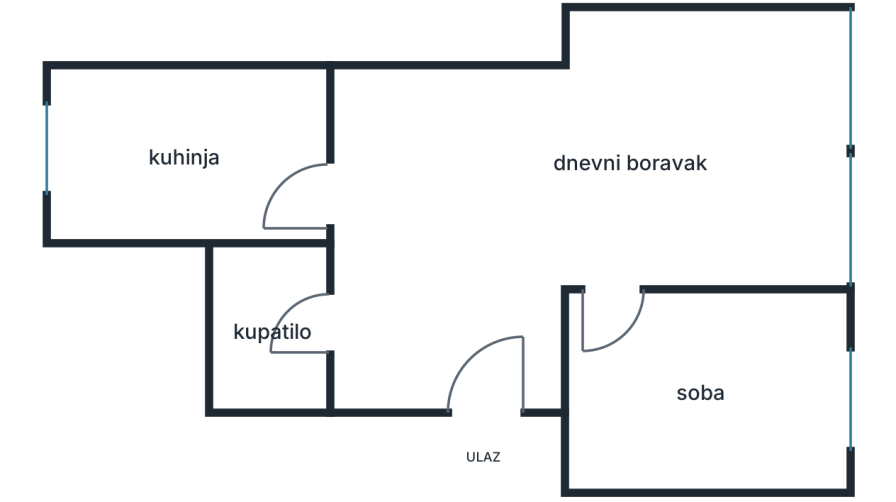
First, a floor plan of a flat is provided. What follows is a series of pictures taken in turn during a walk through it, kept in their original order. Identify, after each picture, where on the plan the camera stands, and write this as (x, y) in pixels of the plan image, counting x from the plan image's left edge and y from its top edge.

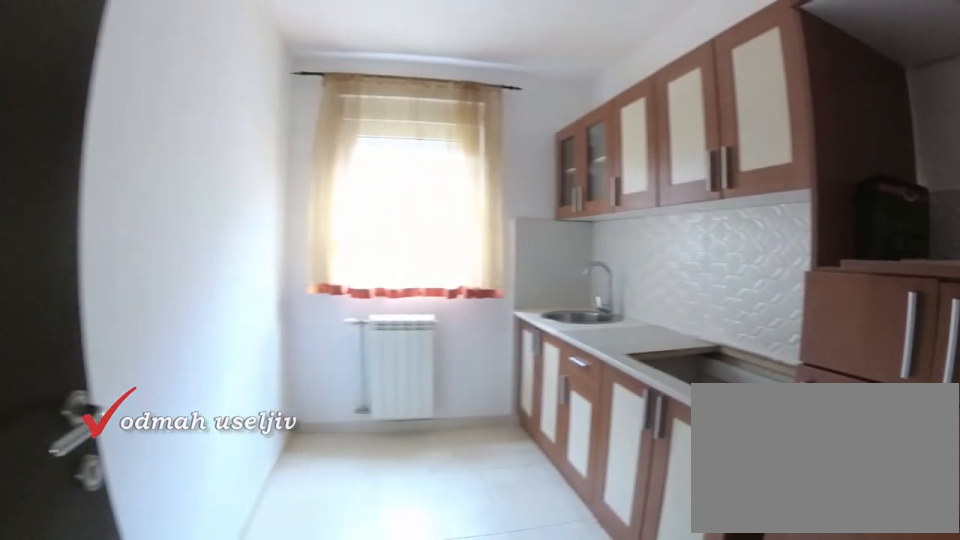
(330, 192)
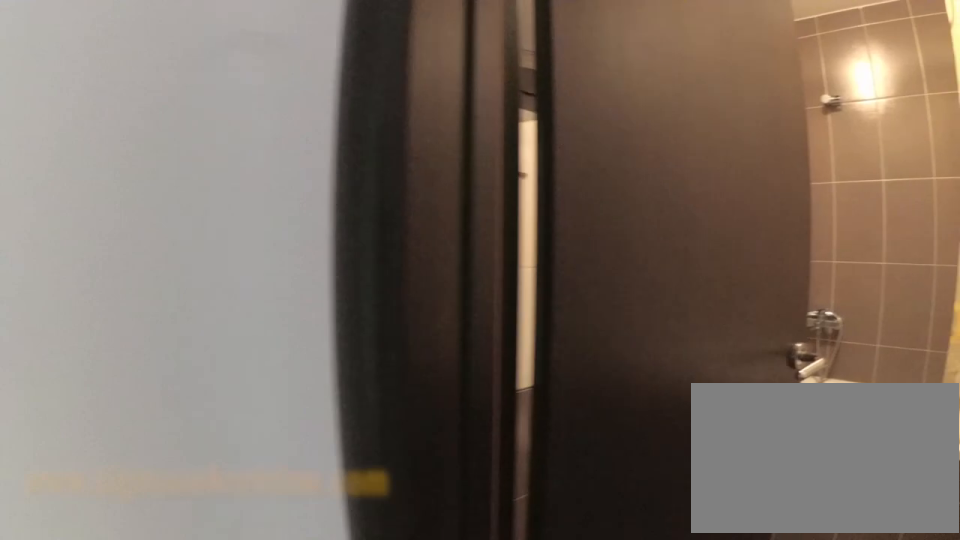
(379, 268)
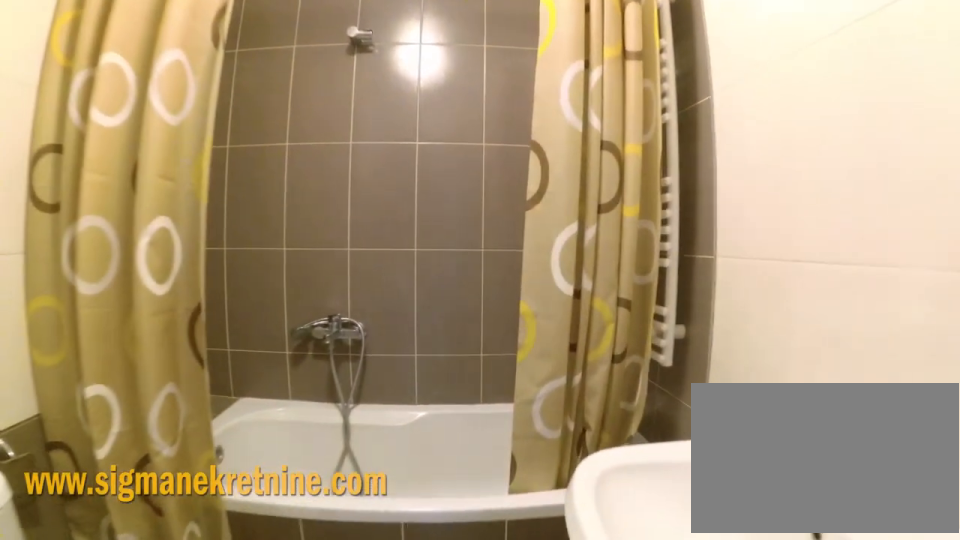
(347, 322)
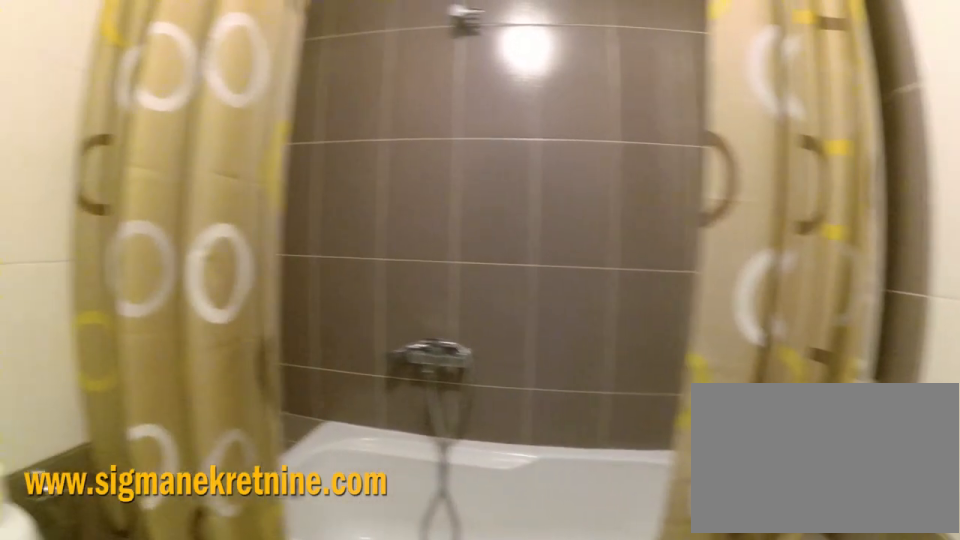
(317, 318)
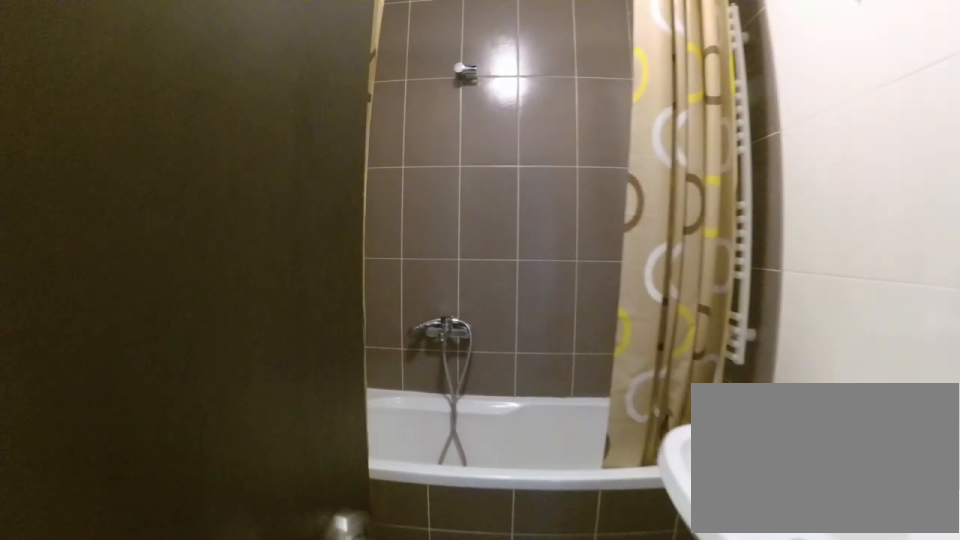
(332, 322)
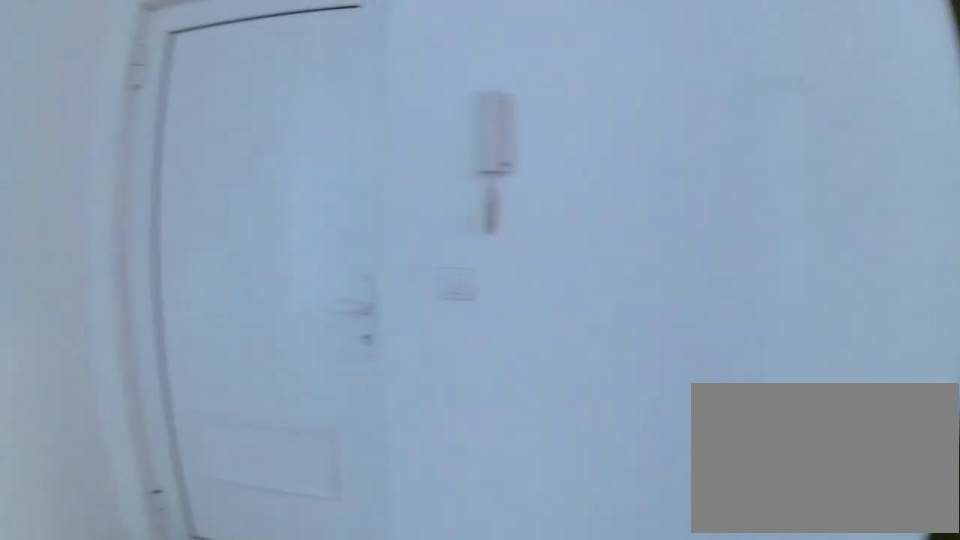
(416, 315)
